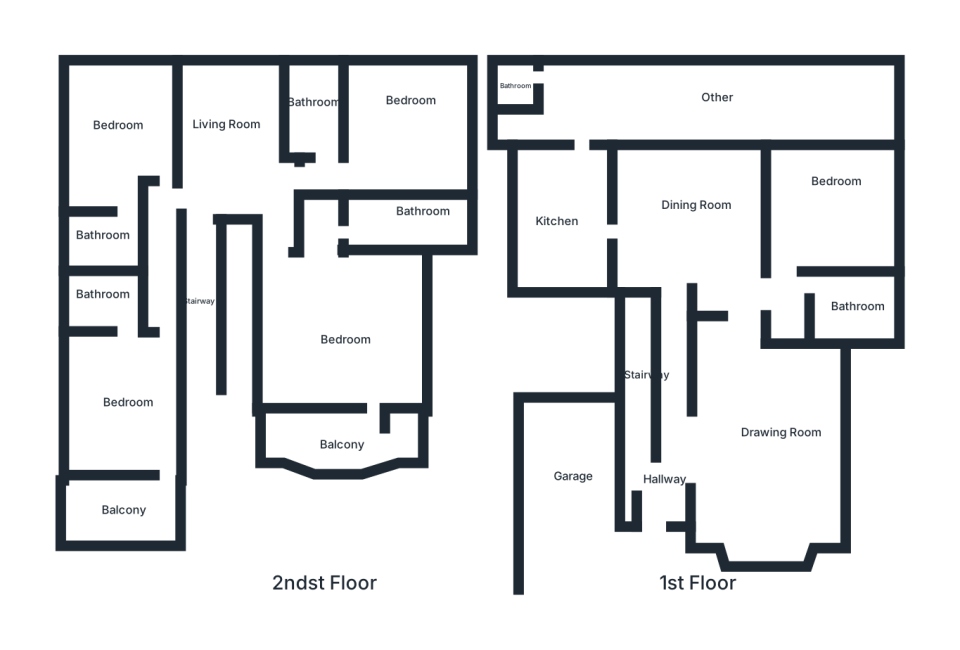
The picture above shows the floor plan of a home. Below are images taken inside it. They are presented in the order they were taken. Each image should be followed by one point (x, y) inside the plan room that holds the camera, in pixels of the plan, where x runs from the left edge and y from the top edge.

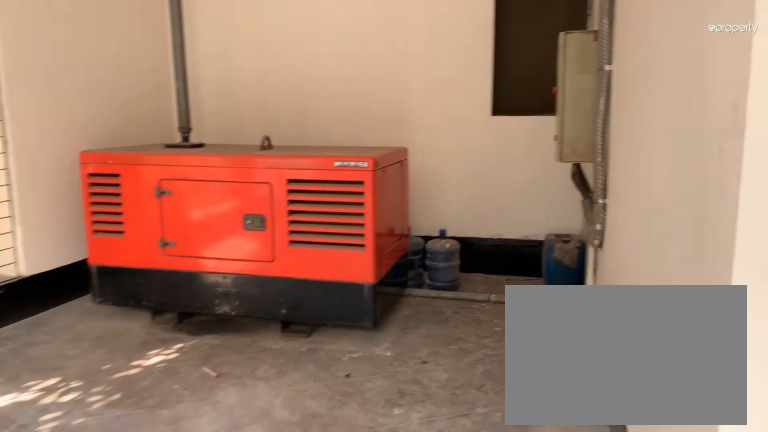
(573, 488)
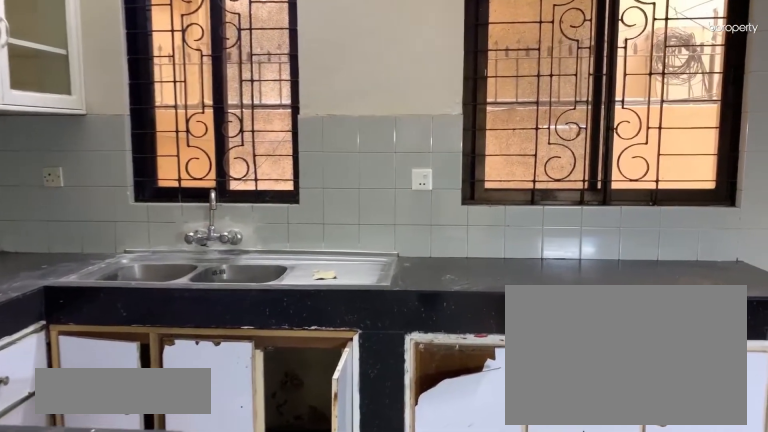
(541, 220)
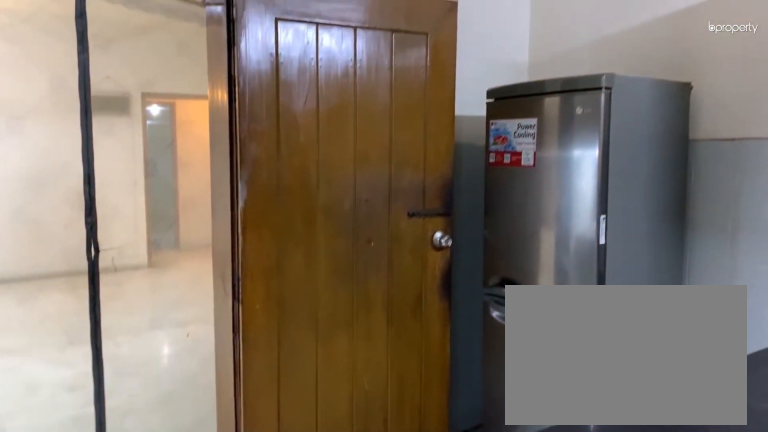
(541, 220)
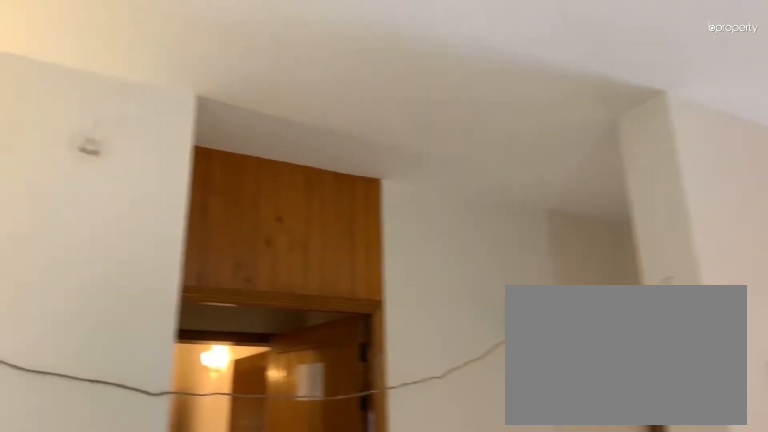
(227, 125)
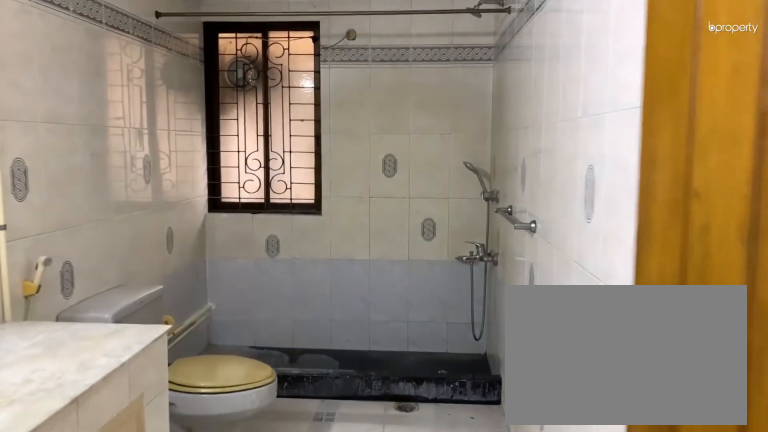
(360, 233)
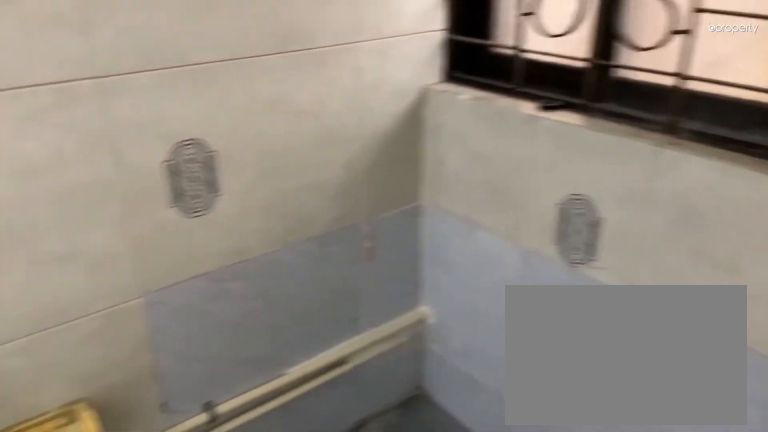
(422, 223)
